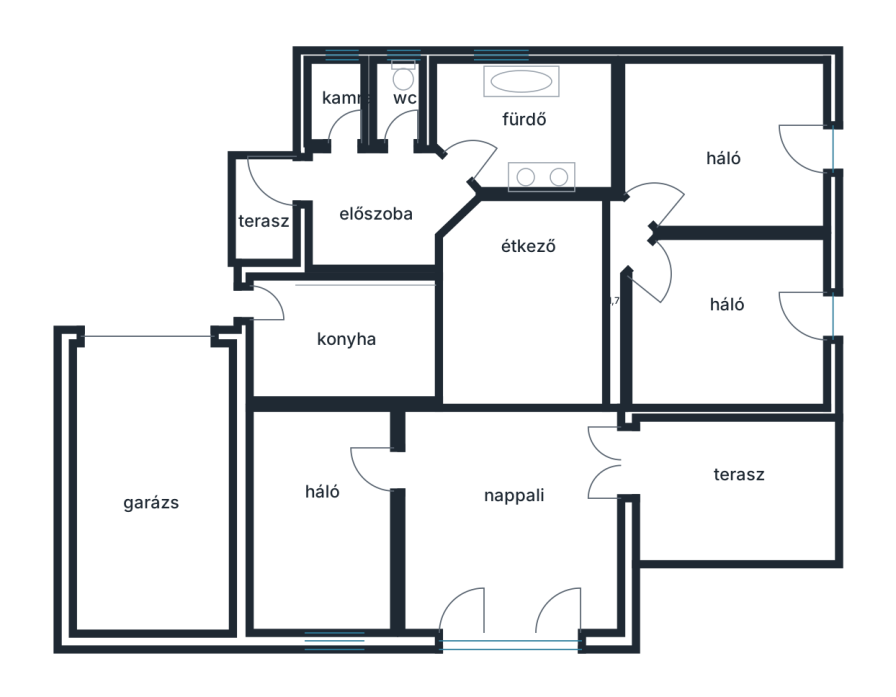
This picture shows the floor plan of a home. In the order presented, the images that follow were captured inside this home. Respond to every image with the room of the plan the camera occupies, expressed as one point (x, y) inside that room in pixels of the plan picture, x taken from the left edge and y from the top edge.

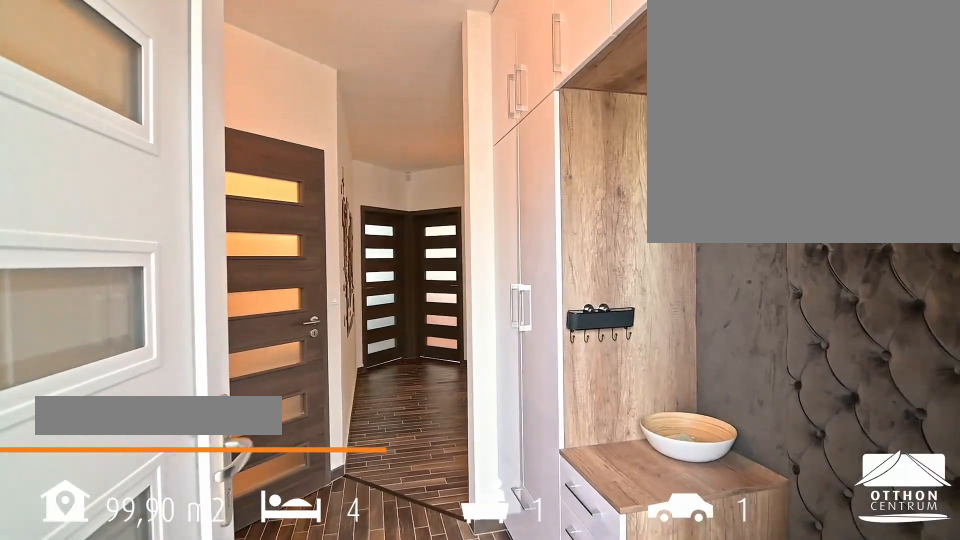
(378, 208)
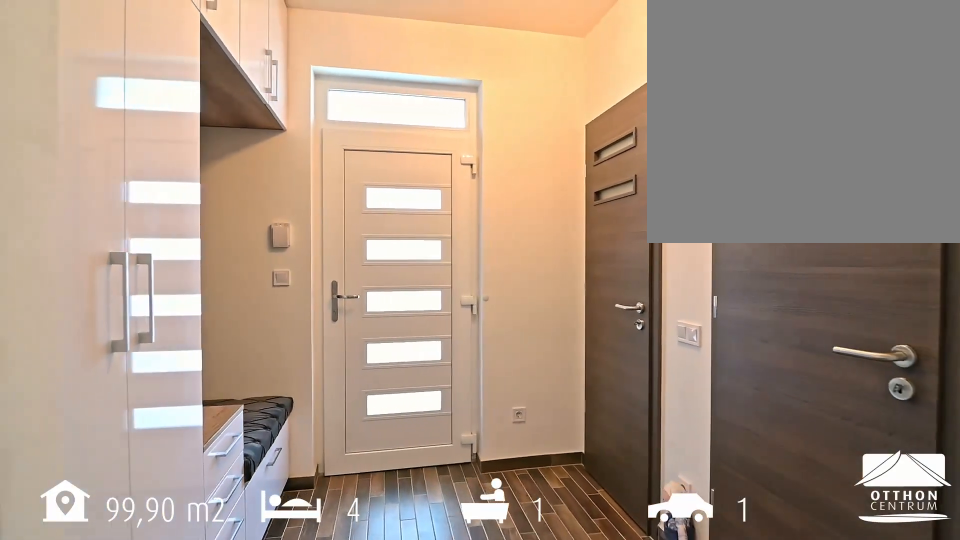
(378, 208)
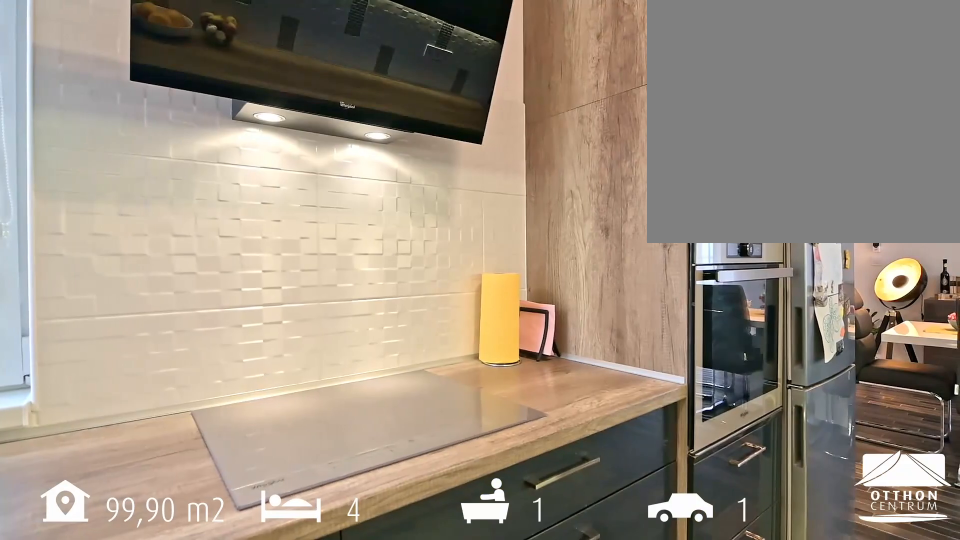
(343, 341)
